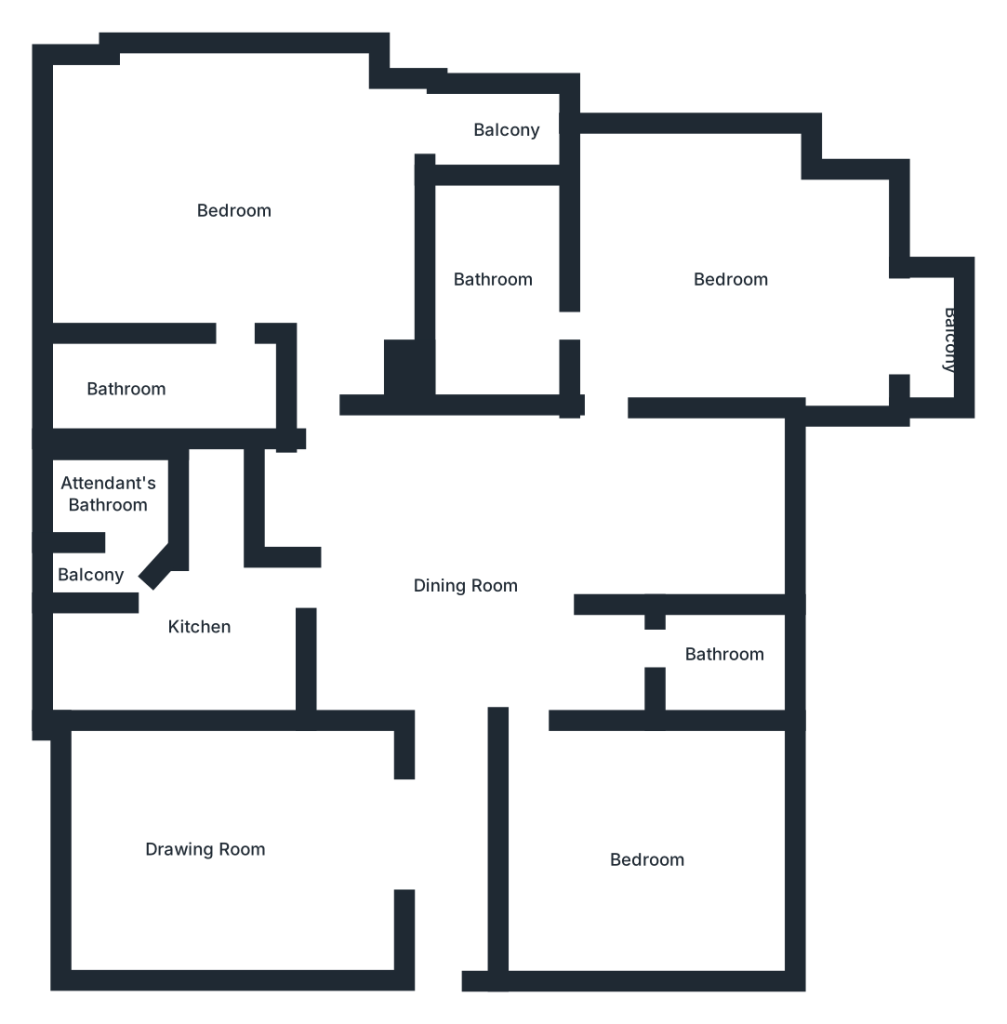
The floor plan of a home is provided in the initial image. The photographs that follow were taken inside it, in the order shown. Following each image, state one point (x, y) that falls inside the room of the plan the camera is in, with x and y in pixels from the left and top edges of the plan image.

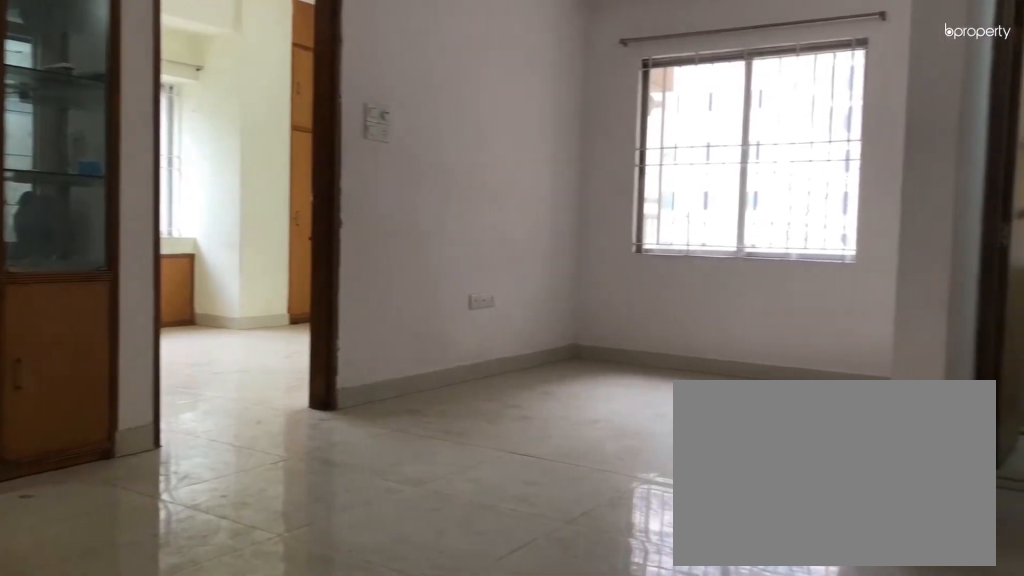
(465, 584)
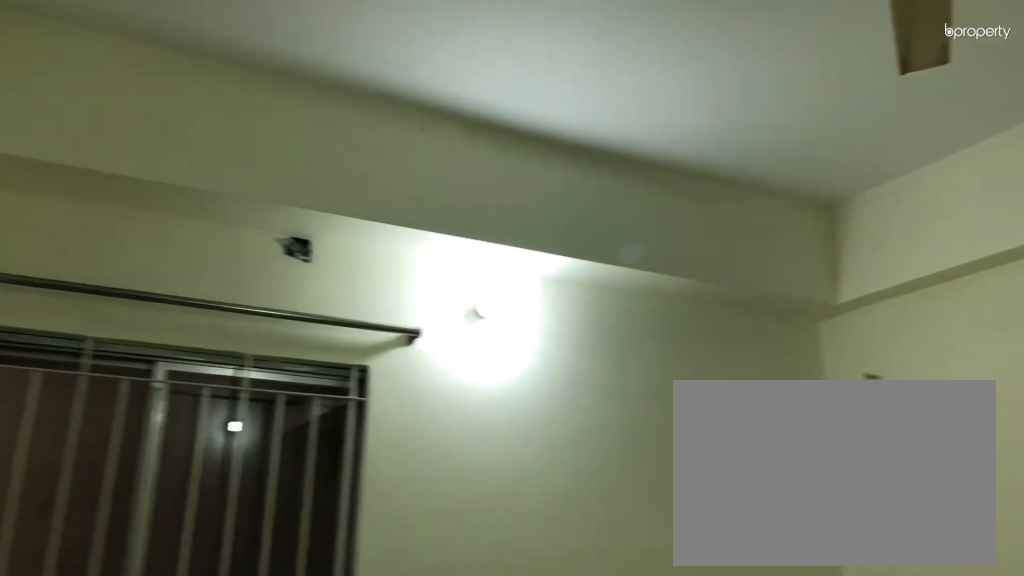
(645, 851)
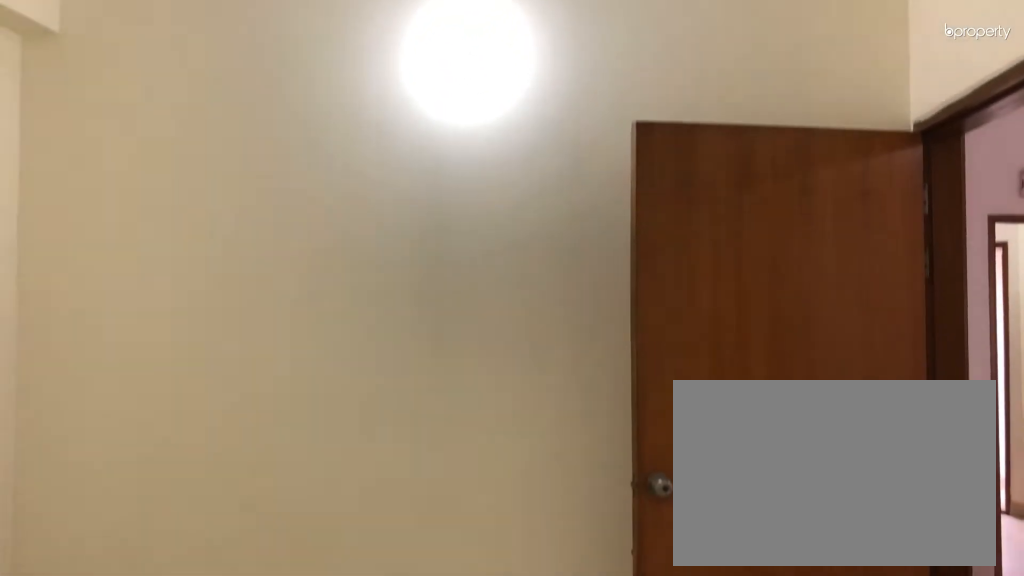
(645, 851)
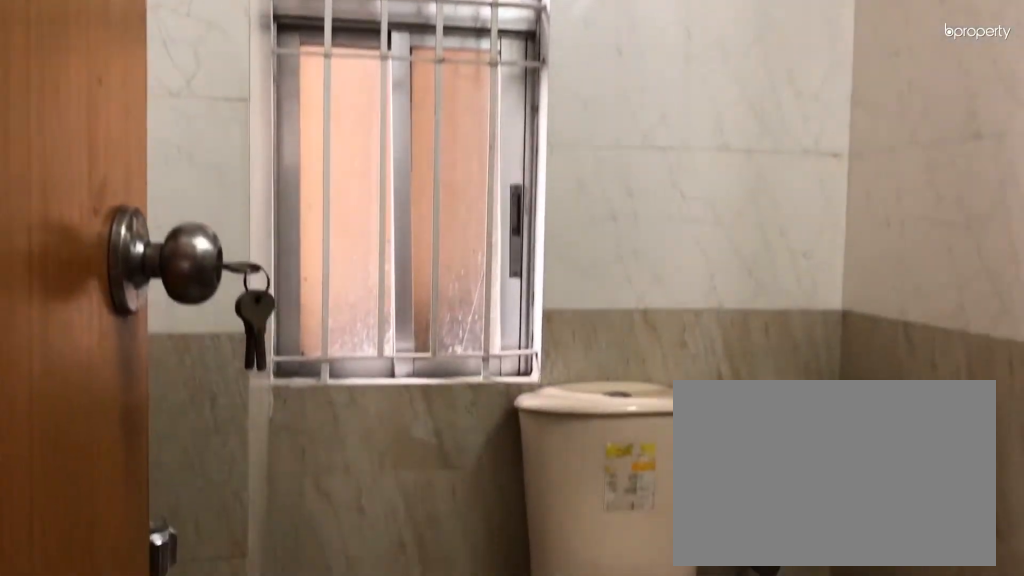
(720, 651)
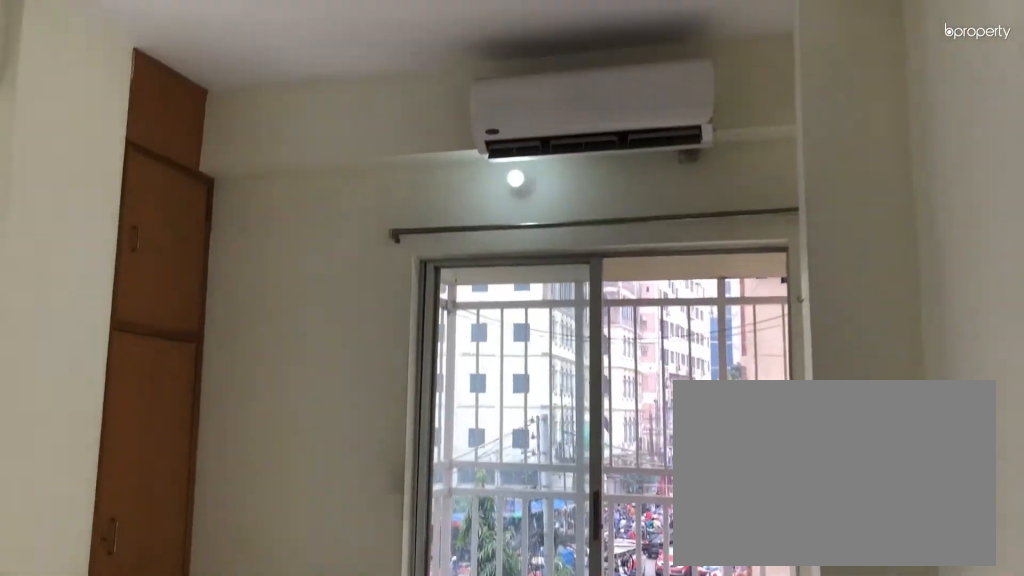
(733, 270)
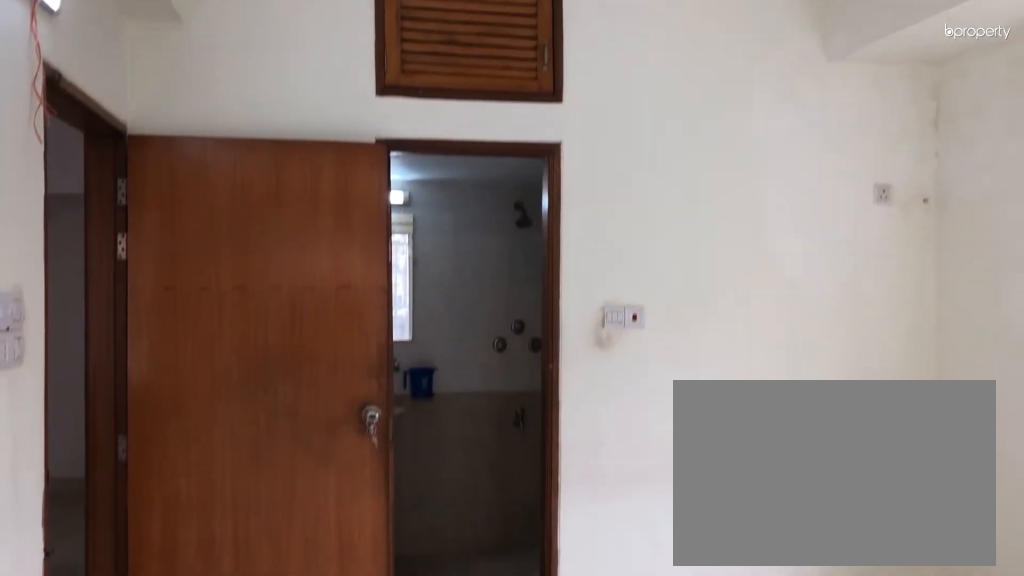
(733, 270)
